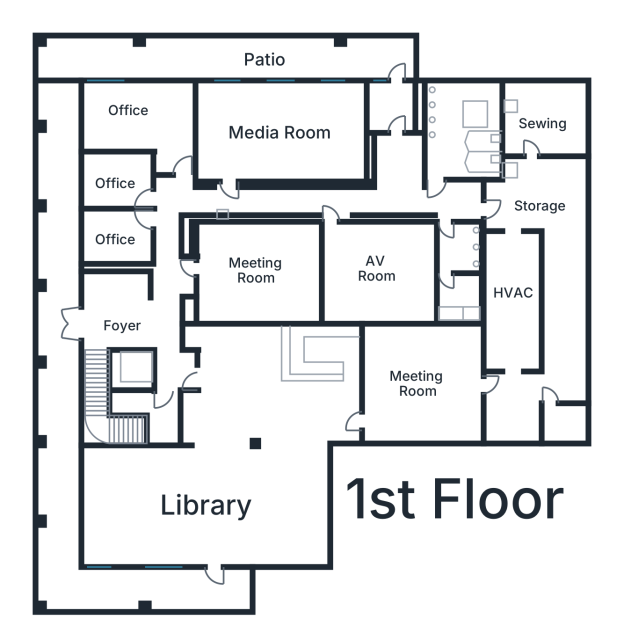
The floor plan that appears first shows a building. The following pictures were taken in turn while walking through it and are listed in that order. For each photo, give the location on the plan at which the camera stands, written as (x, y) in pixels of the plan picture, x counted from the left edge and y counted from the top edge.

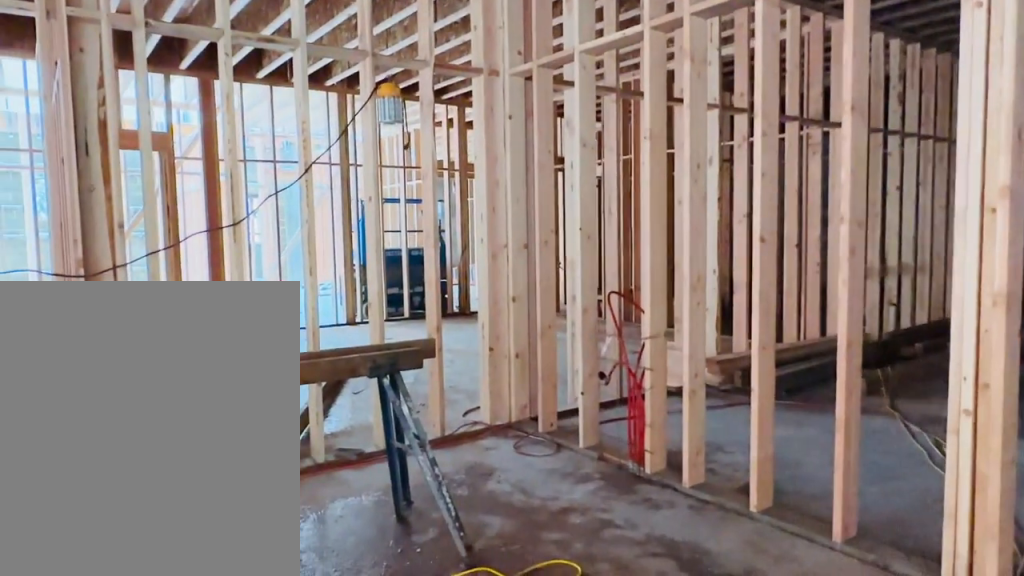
(331, 387)
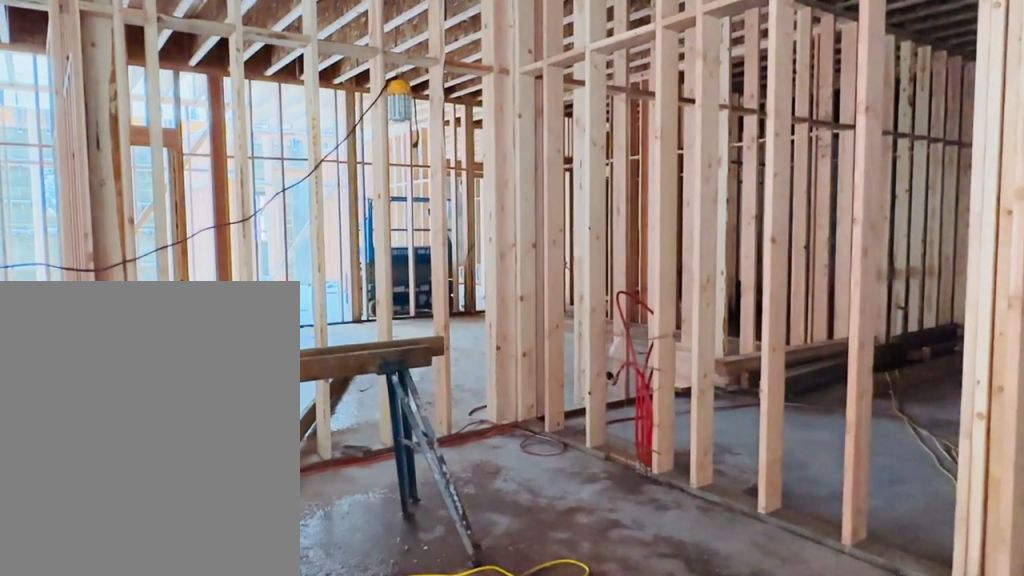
(331, 387)
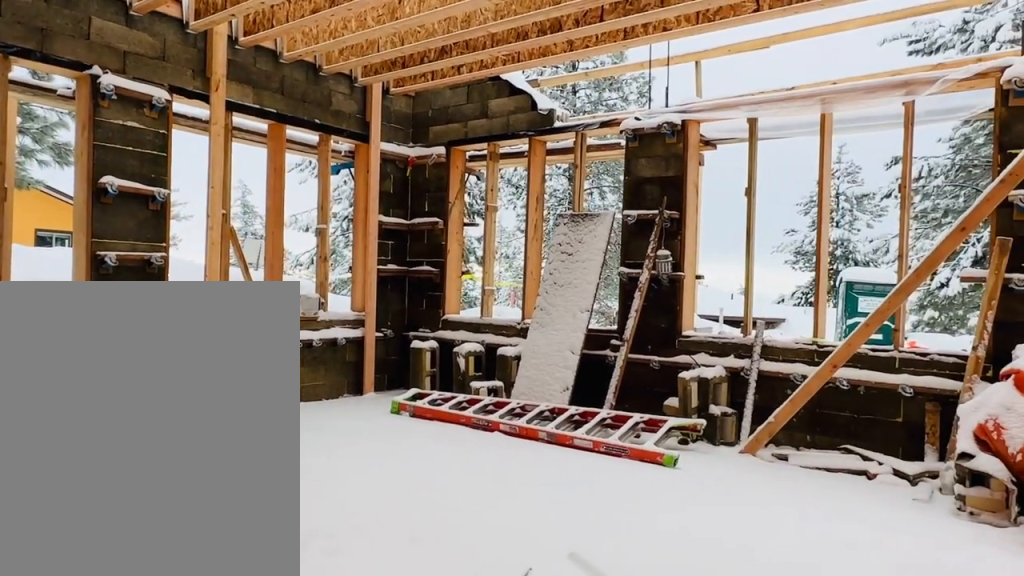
(188, 469)
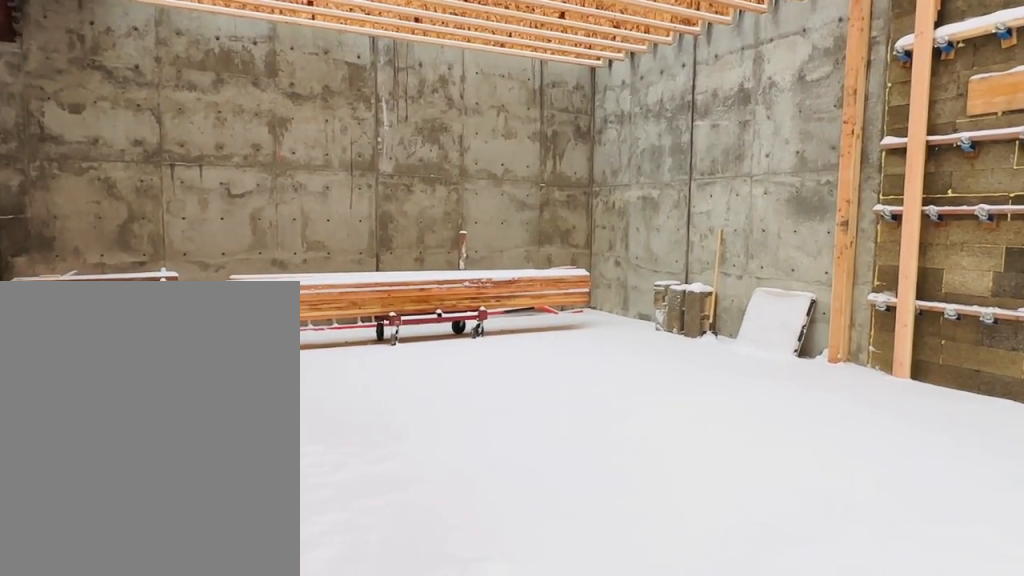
(188, 469)
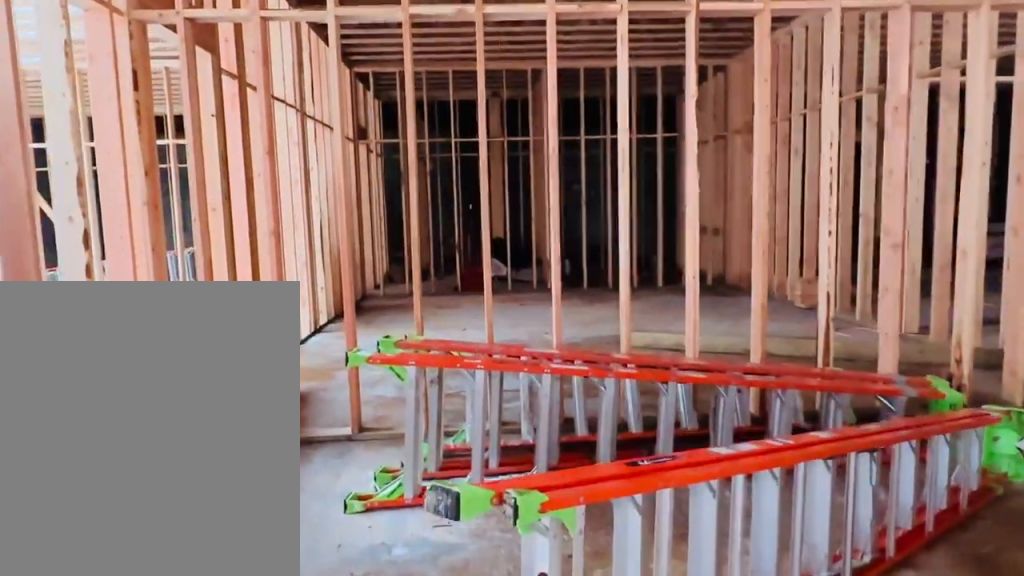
(242, 261)
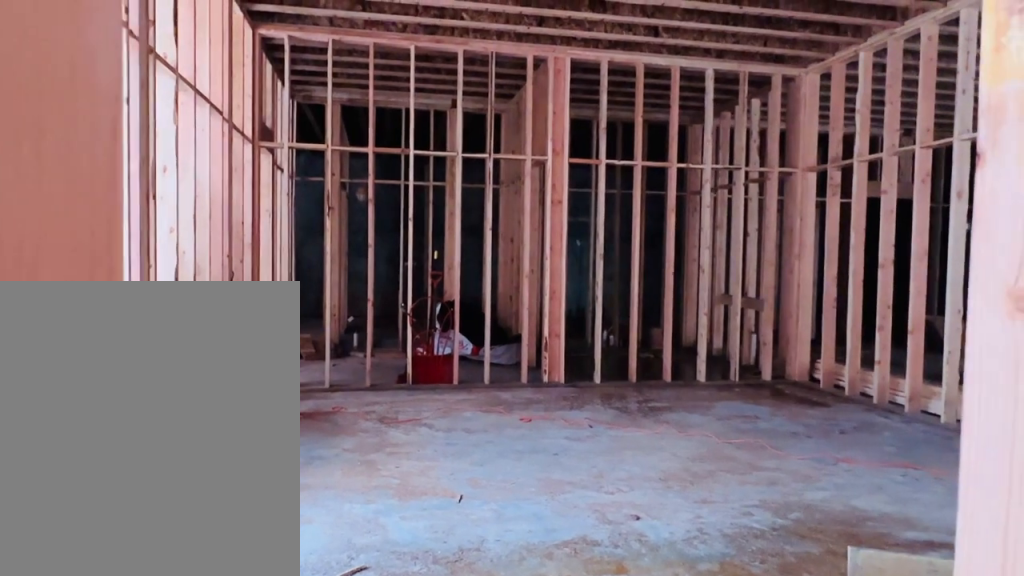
(305, 258)
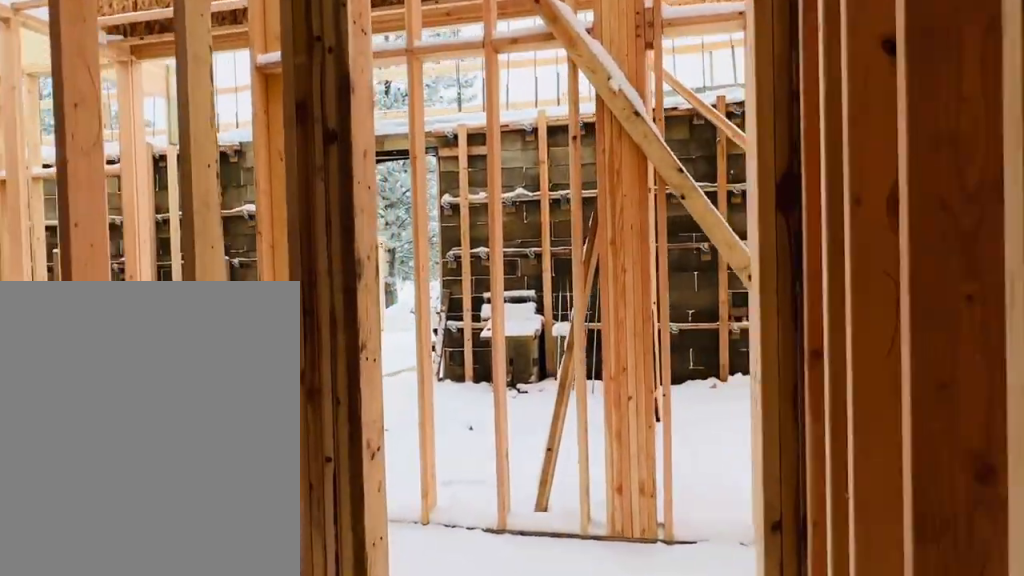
(191, 260)
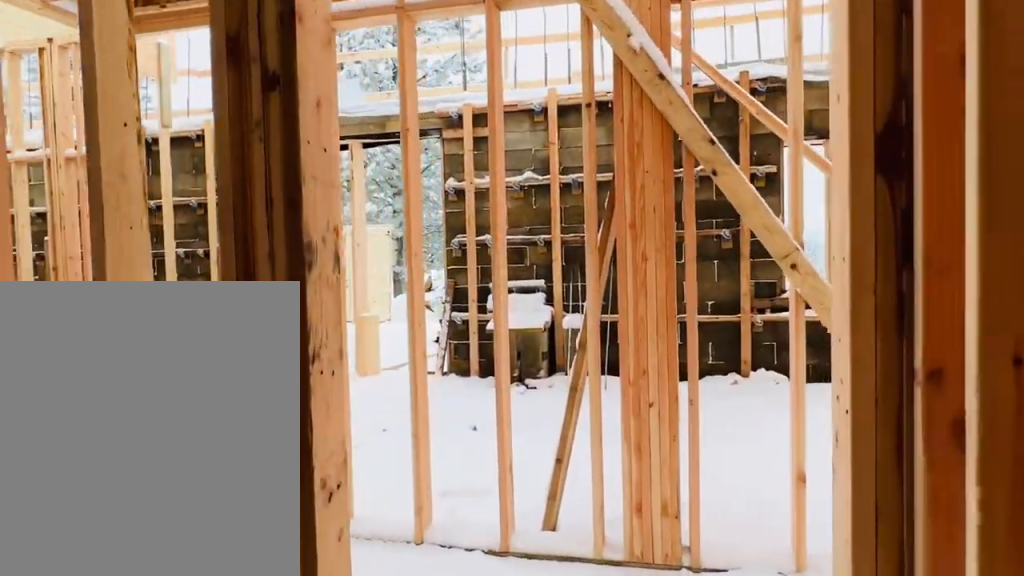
(184, 259)
